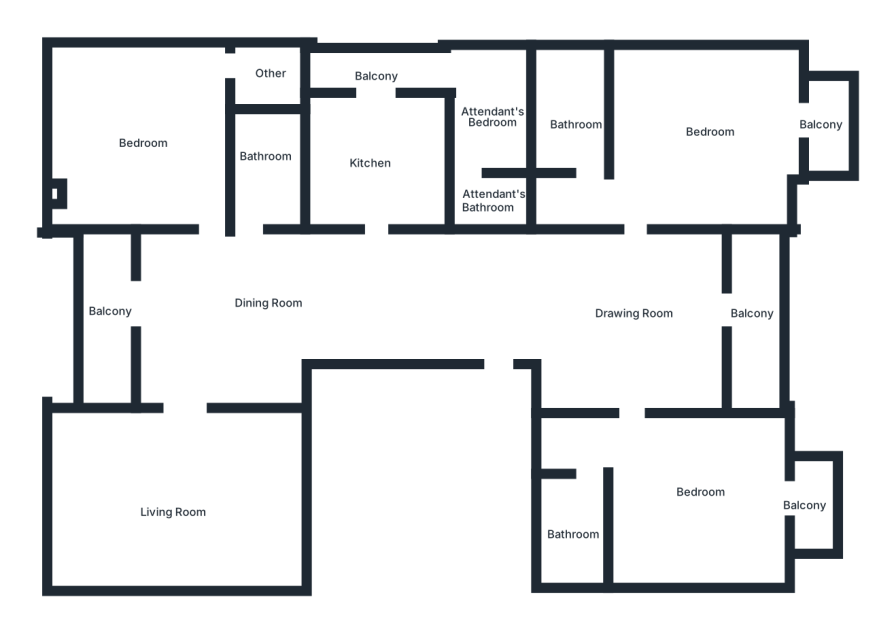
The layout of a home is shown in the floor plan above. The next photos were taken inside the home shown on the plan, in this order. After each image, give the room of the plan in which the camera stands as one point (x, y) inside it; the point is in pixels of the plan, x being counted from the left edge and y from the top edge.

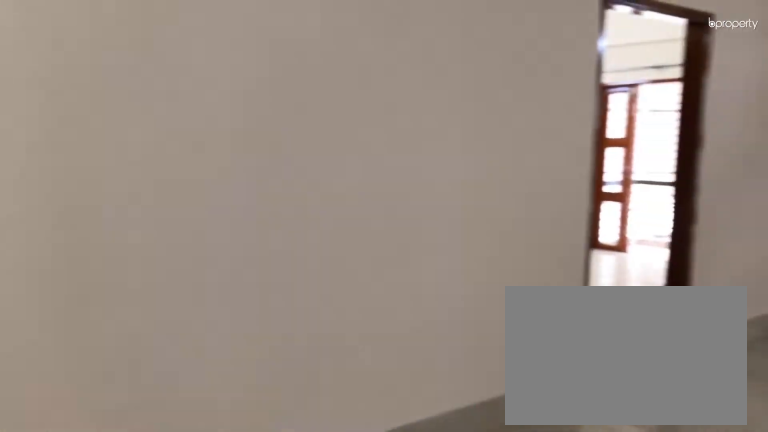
(610, 305)
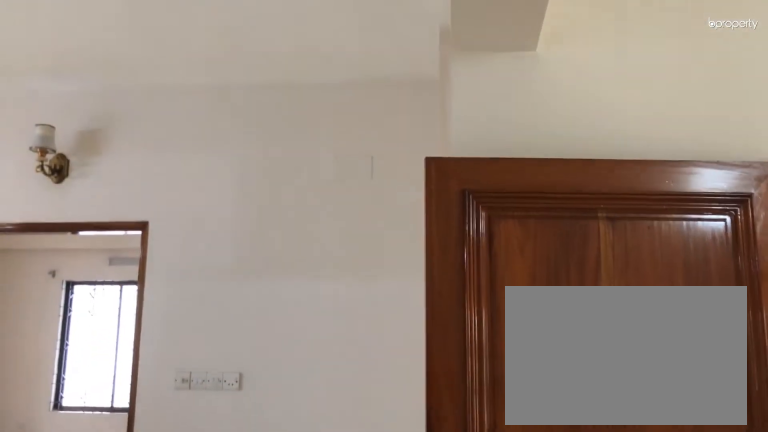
(610, 305)
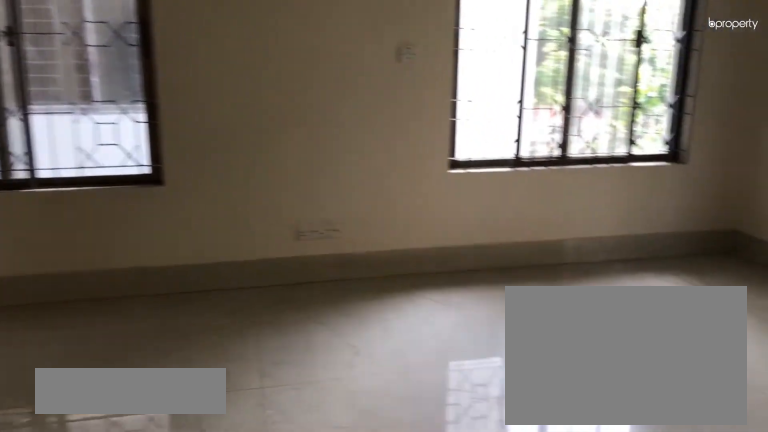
(180, 491)
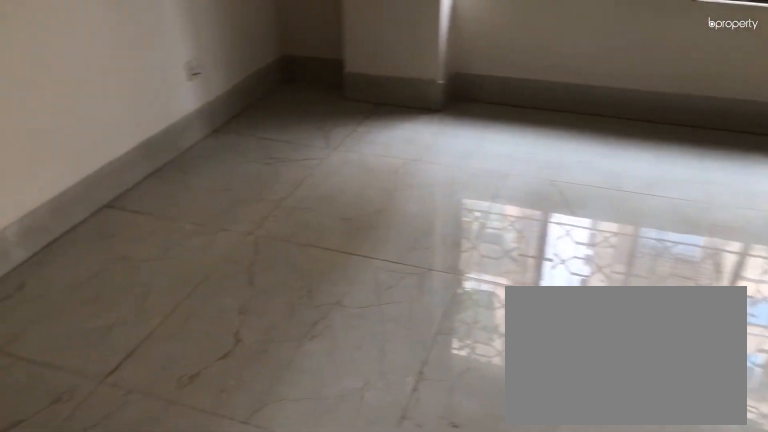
(146, 138)
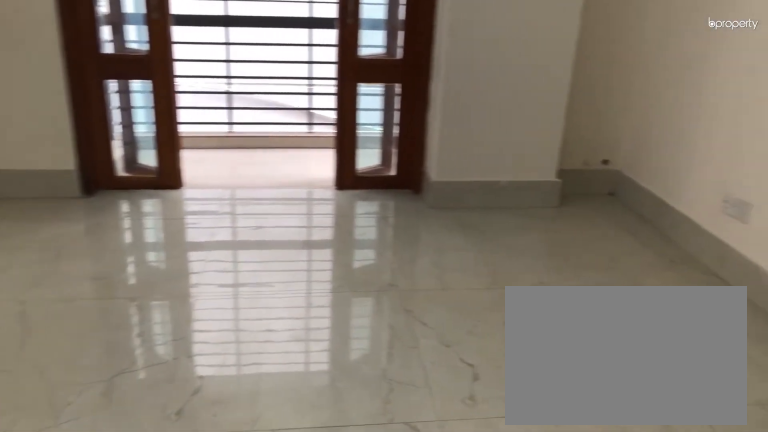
(715, 130)
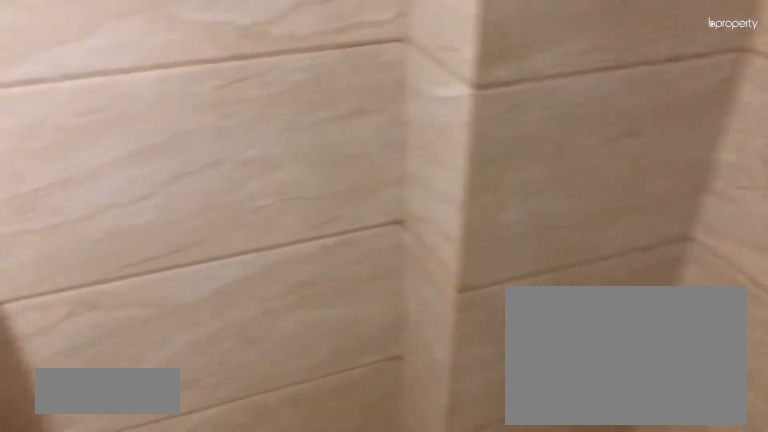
(574, 124)
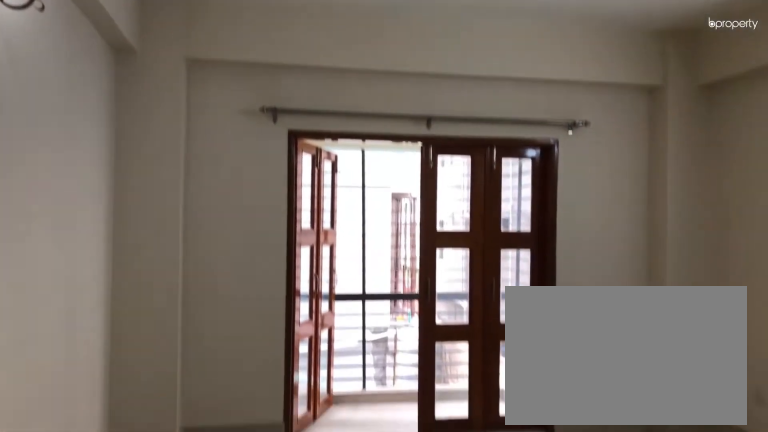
(685, 481)
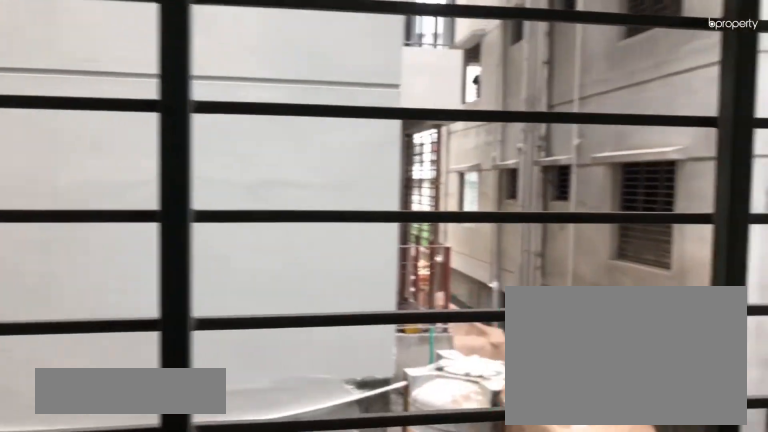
(804, 499)
